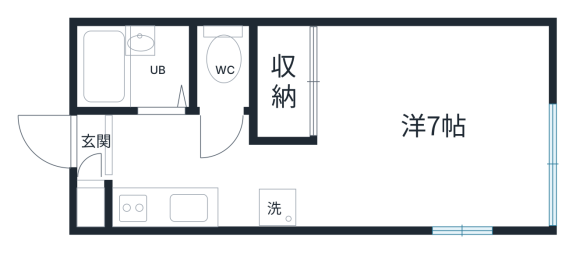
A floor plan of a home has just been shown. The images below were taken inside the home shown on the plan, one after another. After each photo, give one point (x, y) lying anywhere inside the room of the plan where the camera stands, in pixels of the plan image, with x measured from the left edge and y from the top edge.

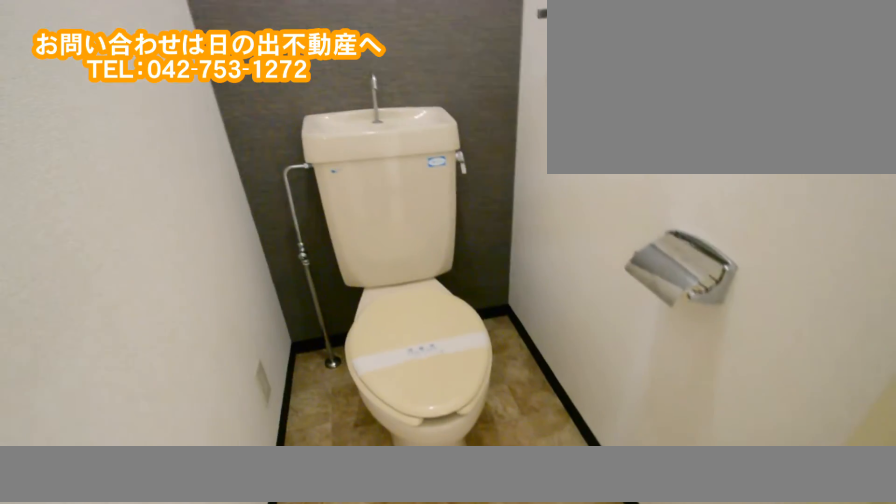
(217, 72)
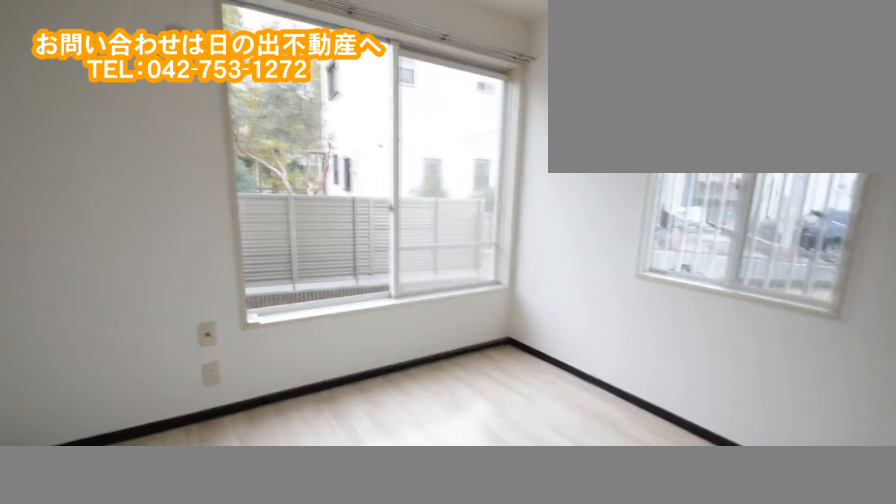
(440, 81)
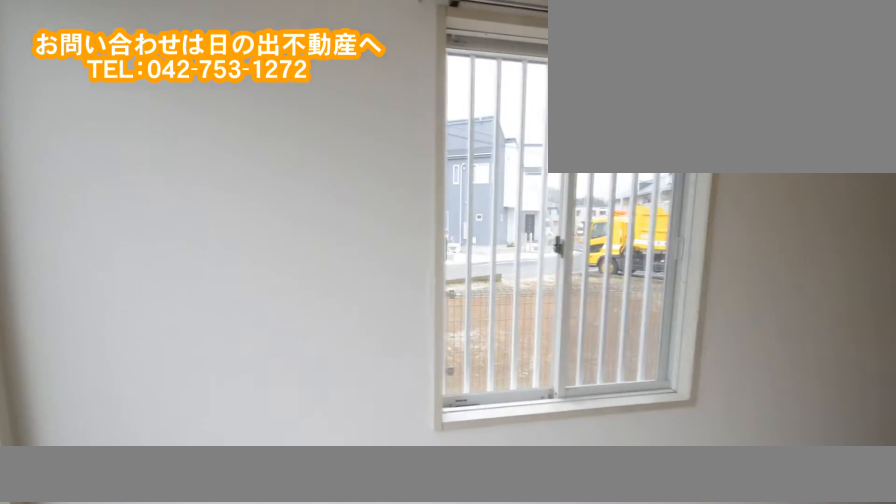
(440, 81)
